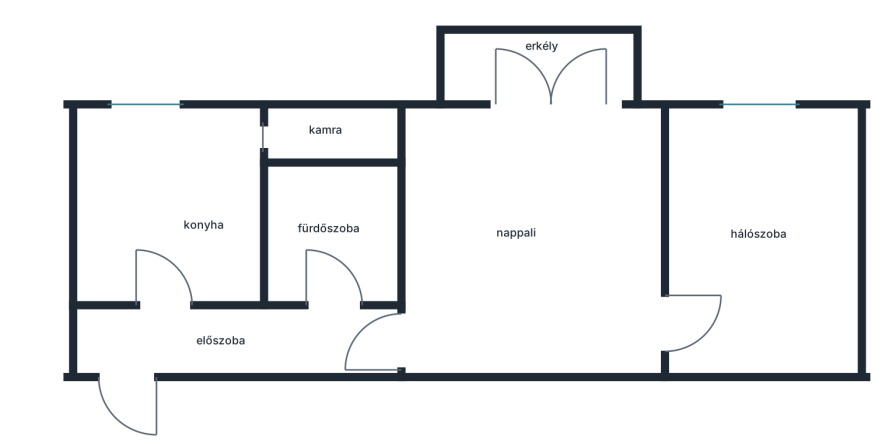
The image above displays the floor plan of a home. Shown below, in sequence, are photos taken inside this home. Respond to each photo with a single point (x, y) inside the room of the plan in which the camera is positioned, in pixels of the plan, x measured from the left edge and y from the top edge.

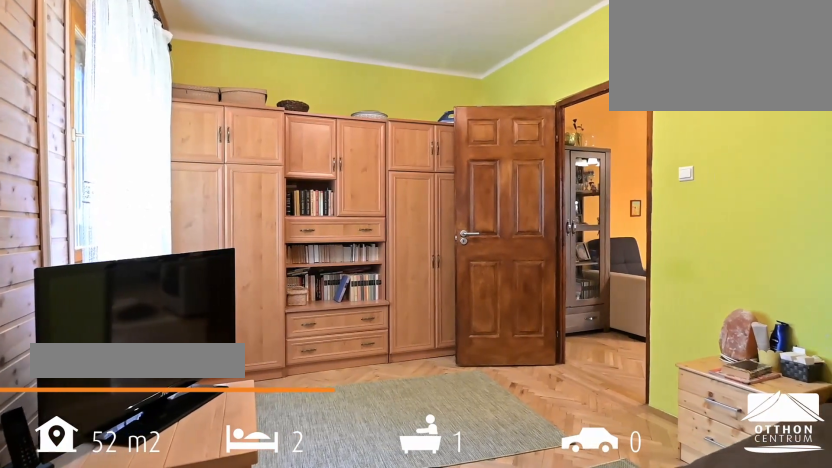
(758, 258)
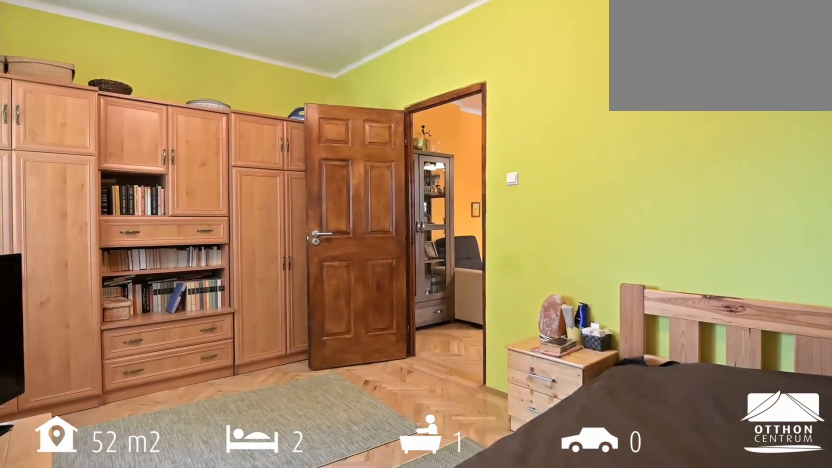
(758, 258)
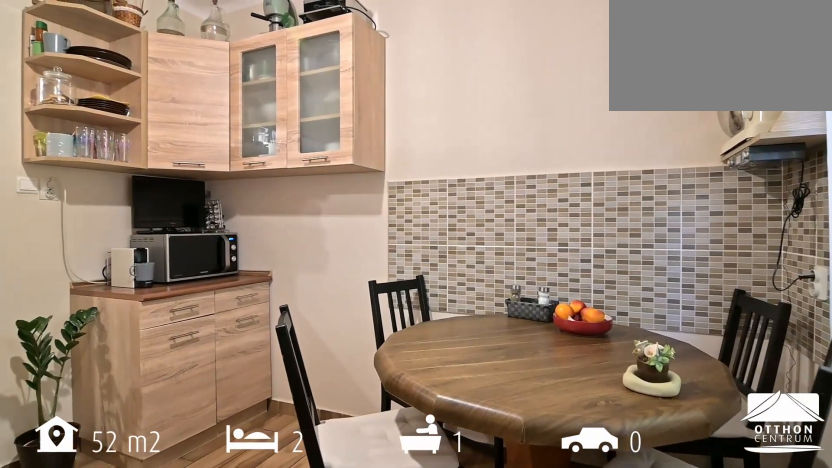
(182, 223)
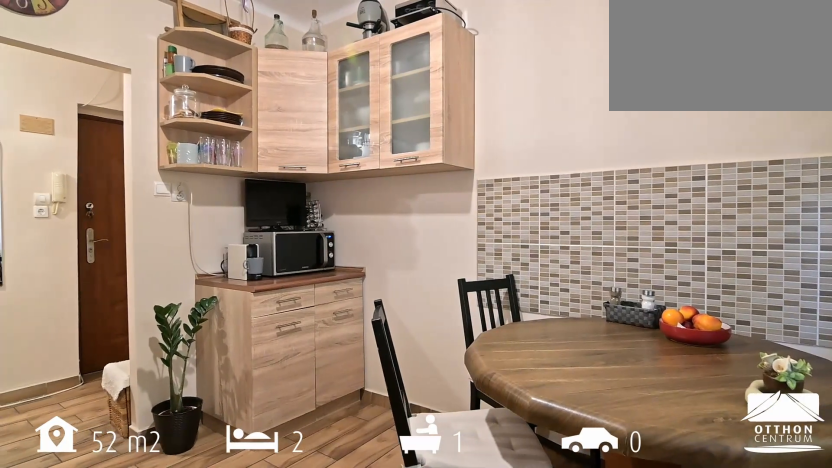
(182, 223)
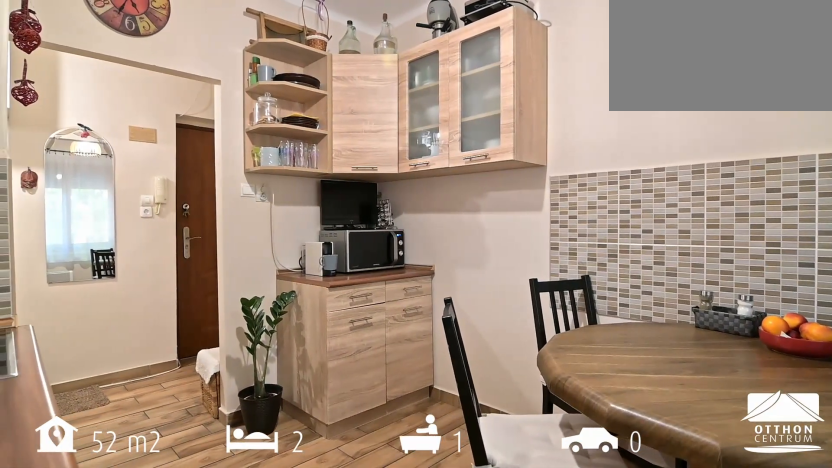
(182, 223)
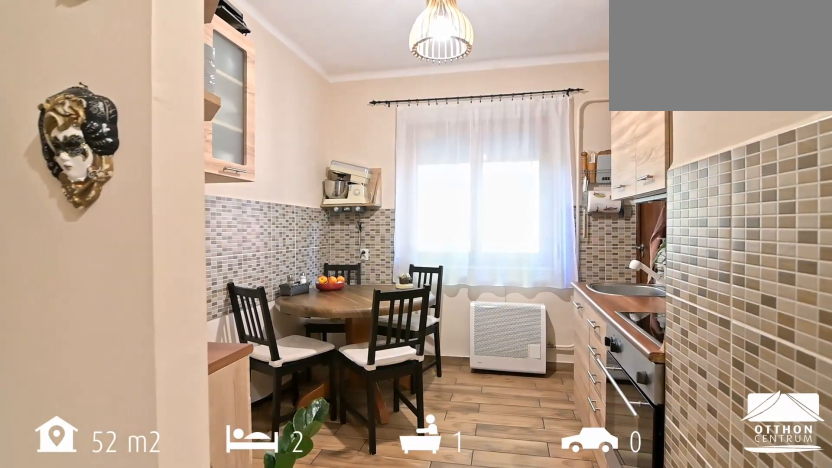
(182, 223)
